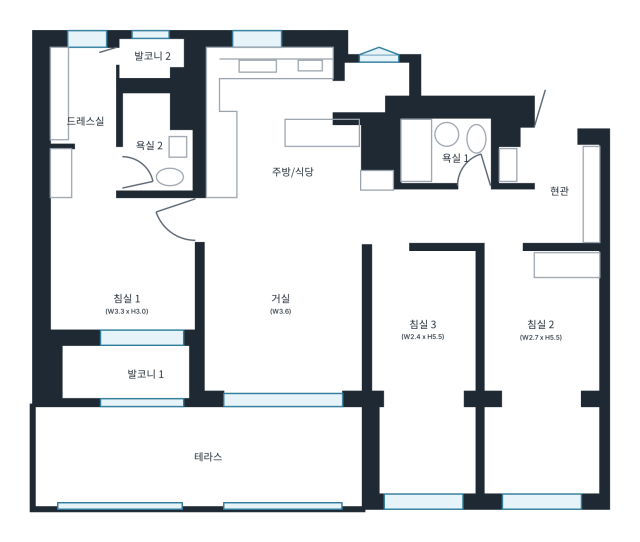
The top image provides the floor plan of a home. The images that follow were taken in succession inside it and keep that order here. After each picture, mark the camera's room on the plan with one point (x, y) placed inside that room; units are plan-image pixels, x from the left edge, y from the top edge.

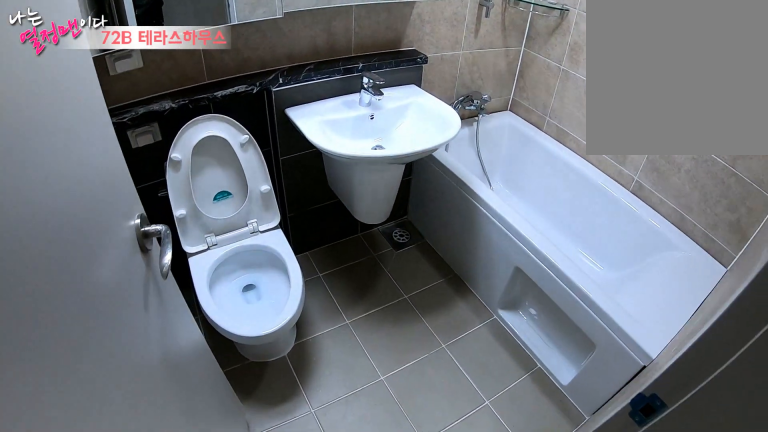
(450, 153)
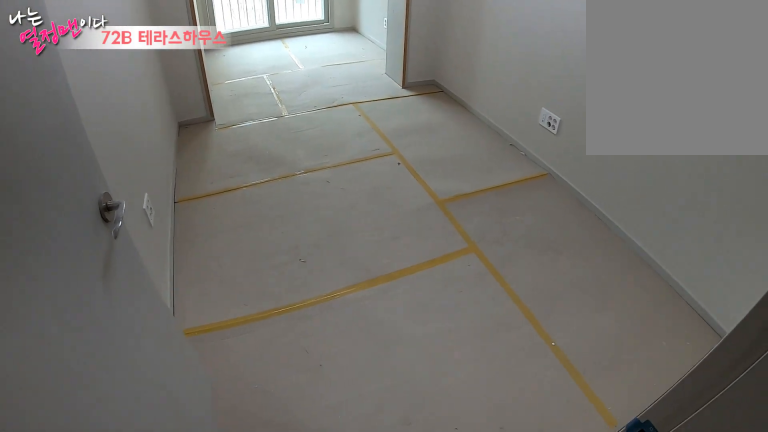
(425, 335)
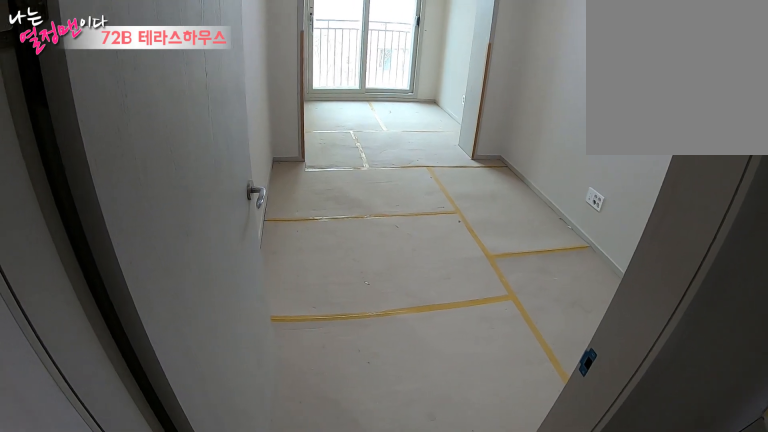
(425, 335)
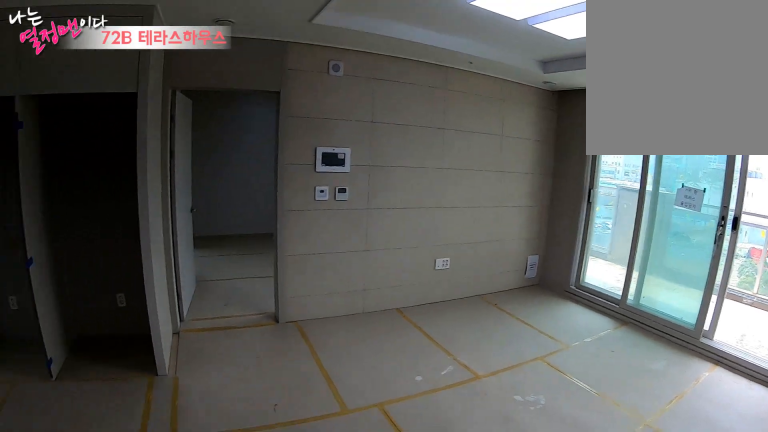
(278, 309)
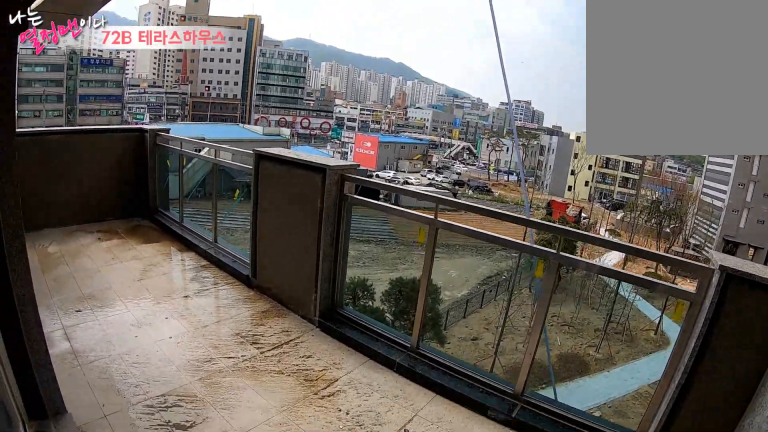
(204, 456)
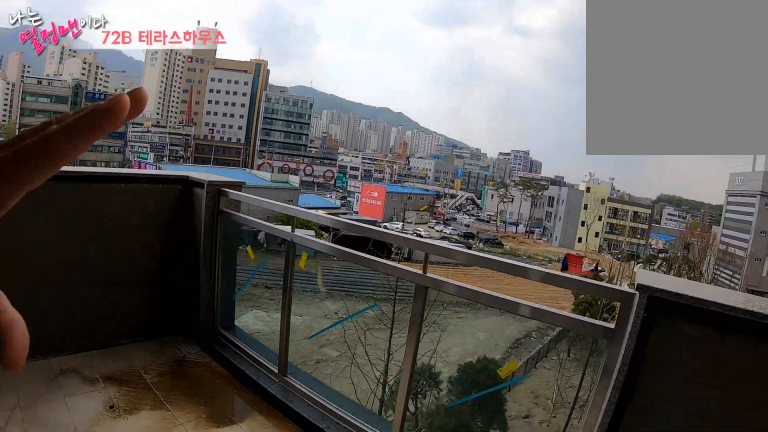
(204, 456)
